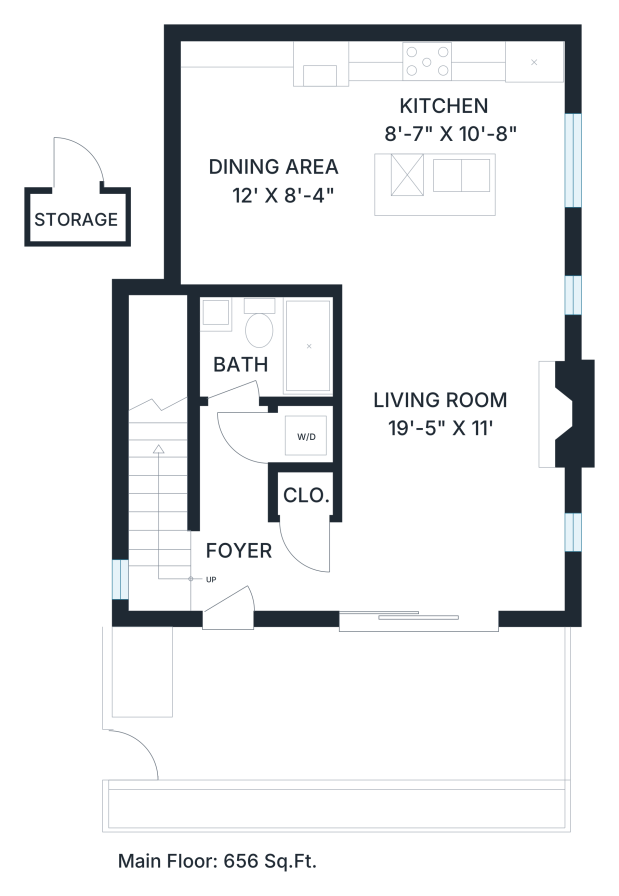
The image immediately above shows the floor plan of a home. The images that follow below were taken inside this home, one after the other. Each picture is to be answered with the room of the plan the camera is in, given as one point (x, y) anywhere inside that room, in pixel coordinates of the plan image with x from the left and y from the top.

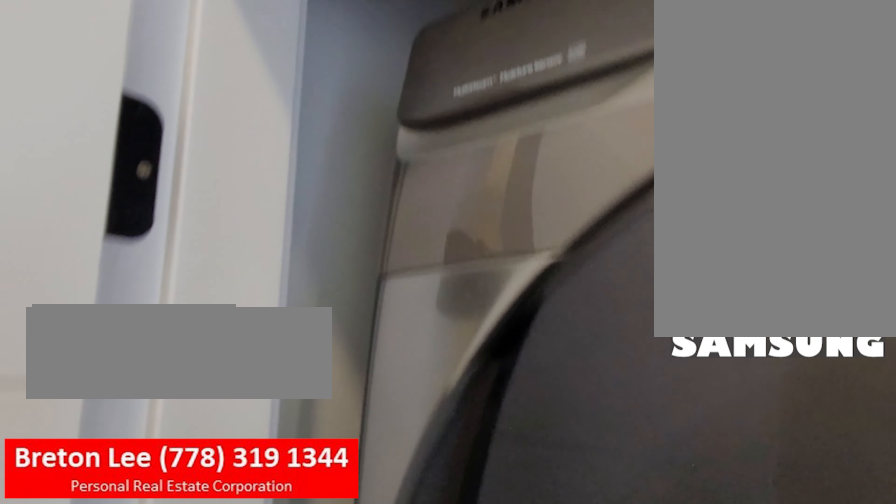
(308, 434)
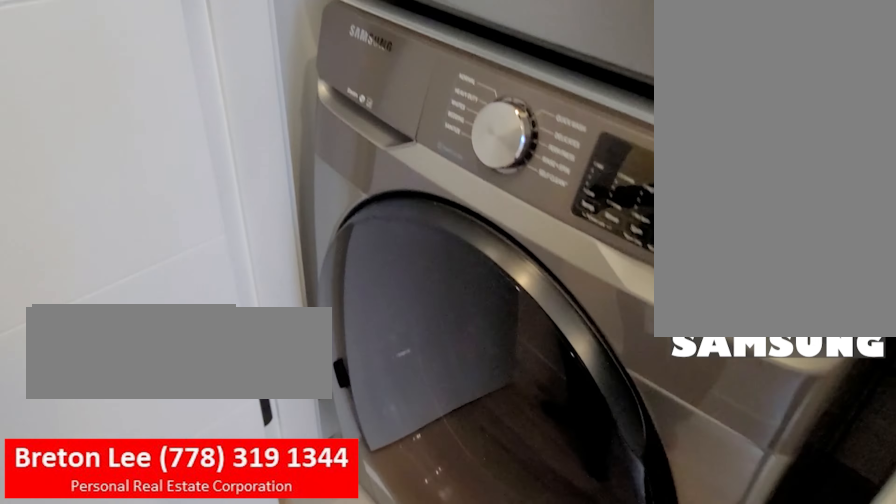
(308, 434)
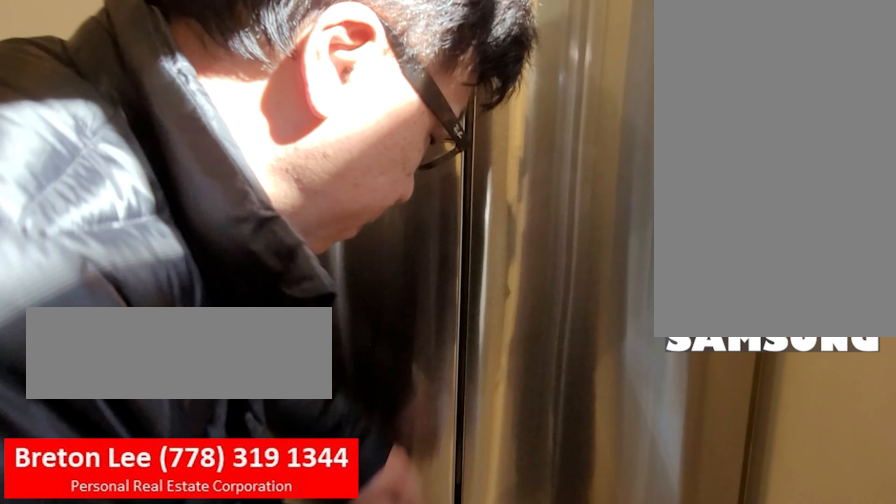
(529, 172)
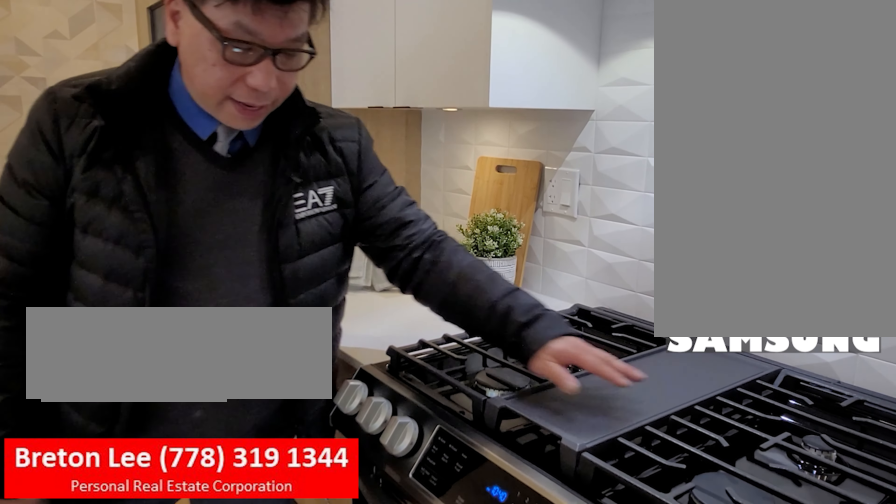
(529, 172)
